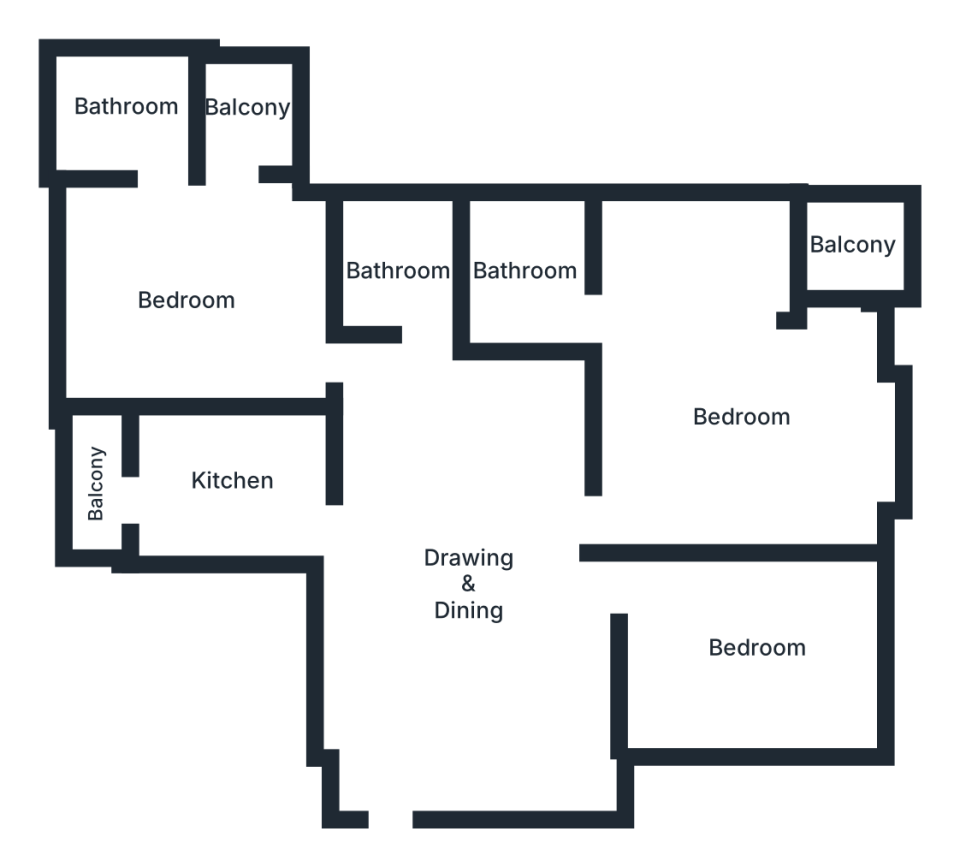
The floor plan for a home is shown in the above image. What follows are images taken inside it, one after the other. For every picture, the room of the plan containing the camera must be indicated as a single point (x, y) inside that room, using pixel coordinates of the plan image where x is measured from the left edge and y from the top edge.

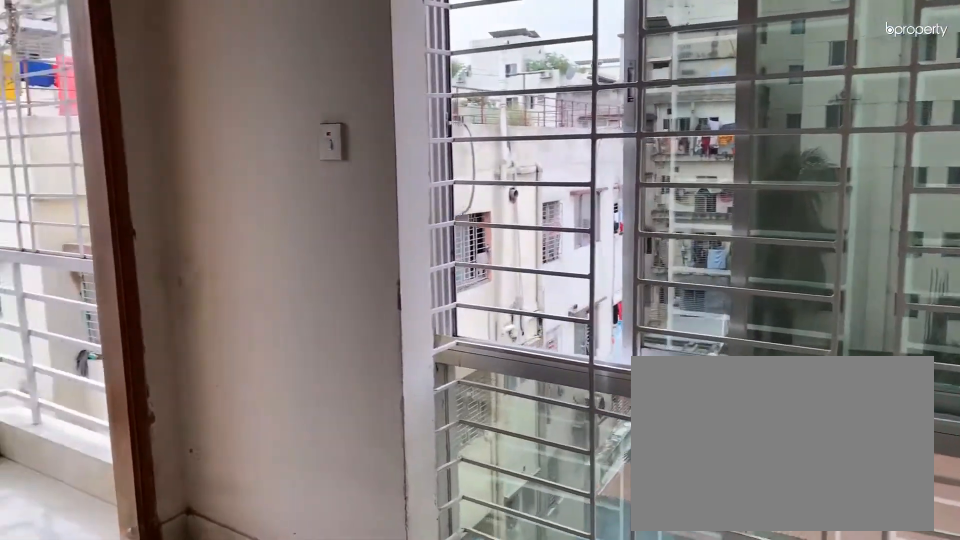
(741, 425)
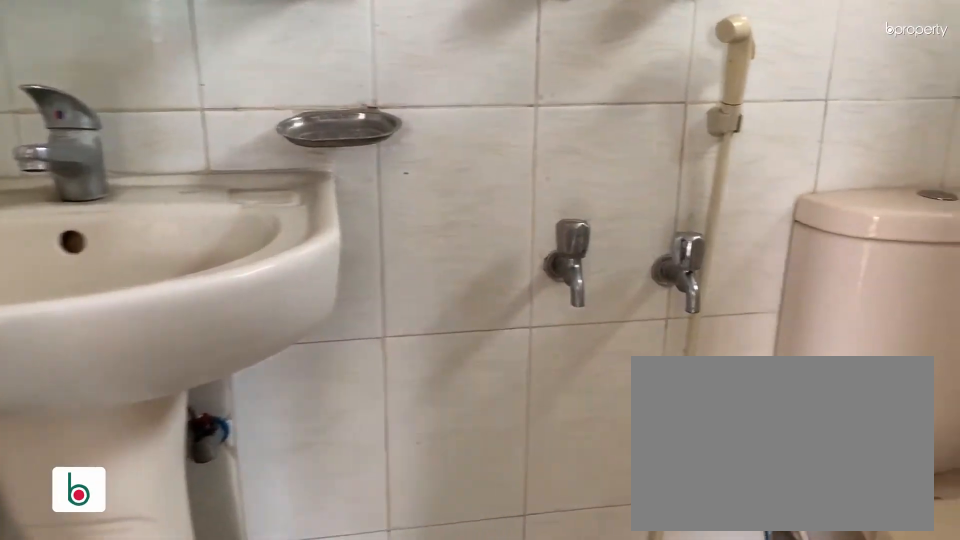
(530, 270)
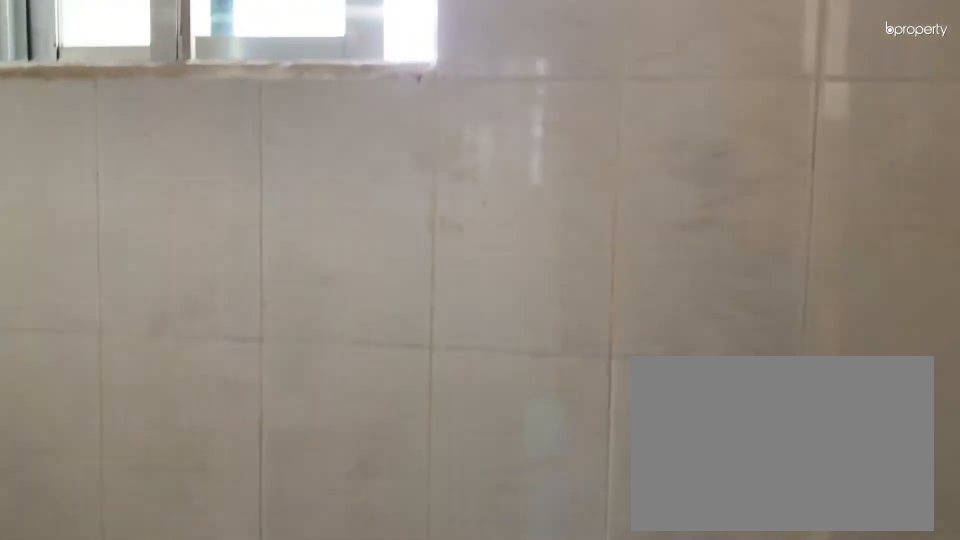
(530, 270)
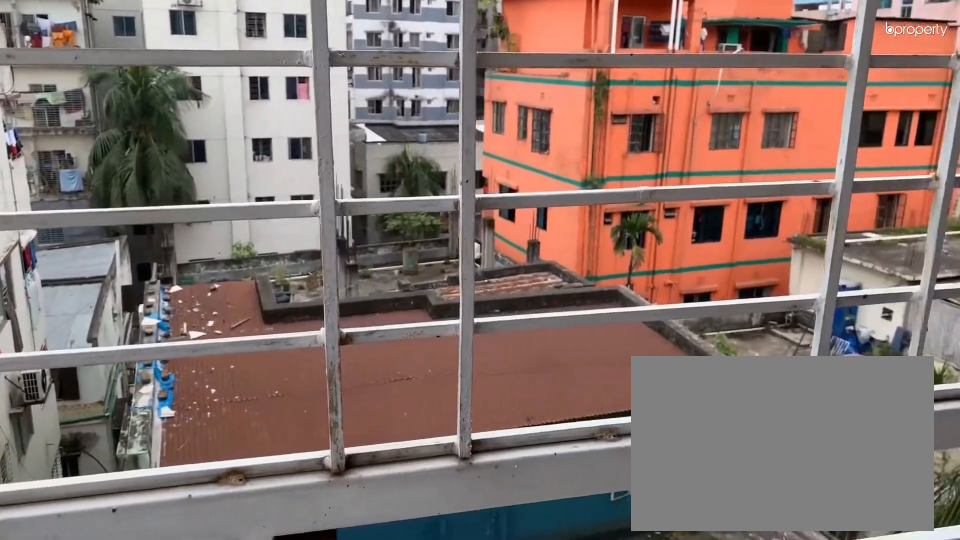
(850, 252)
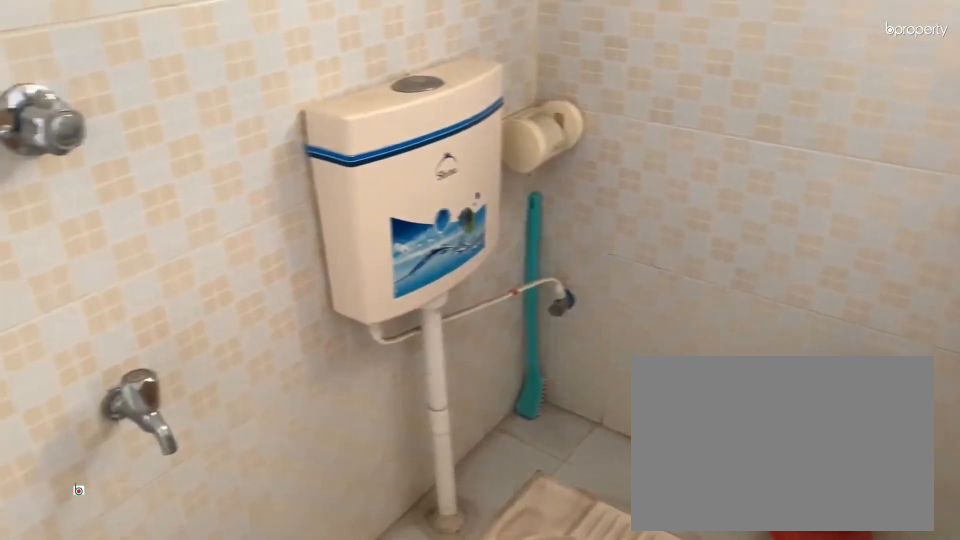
(416, 287)
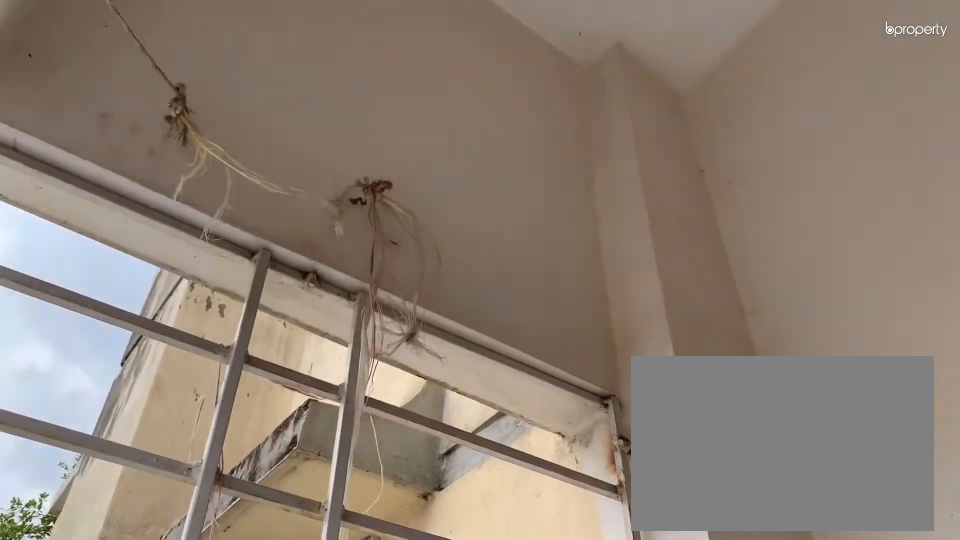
(236, 122)
